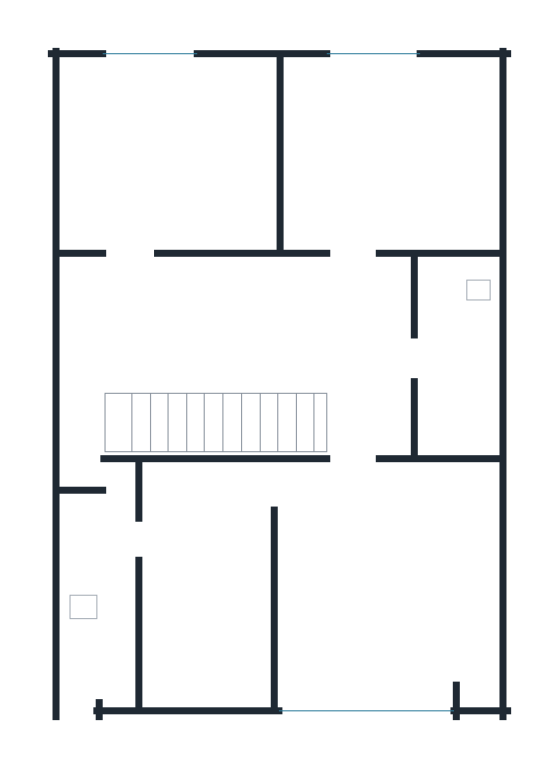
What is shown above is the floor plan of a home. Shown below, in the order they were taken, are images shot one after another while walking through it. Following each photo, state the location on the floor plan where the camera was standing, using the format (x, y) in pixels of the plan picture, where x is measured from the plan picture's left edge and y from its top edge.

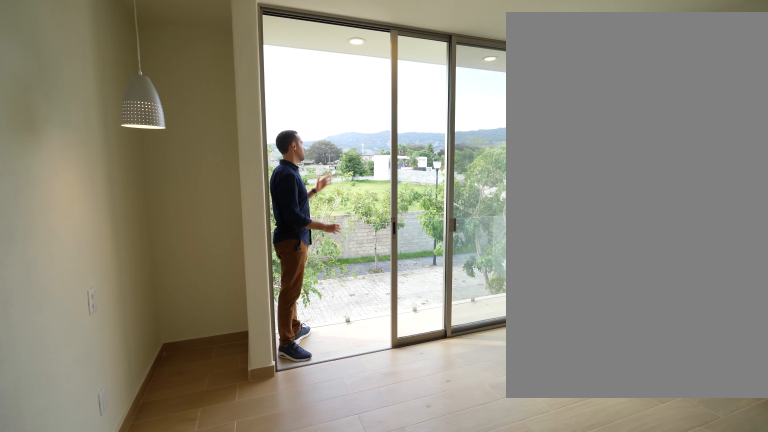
(458, 516)
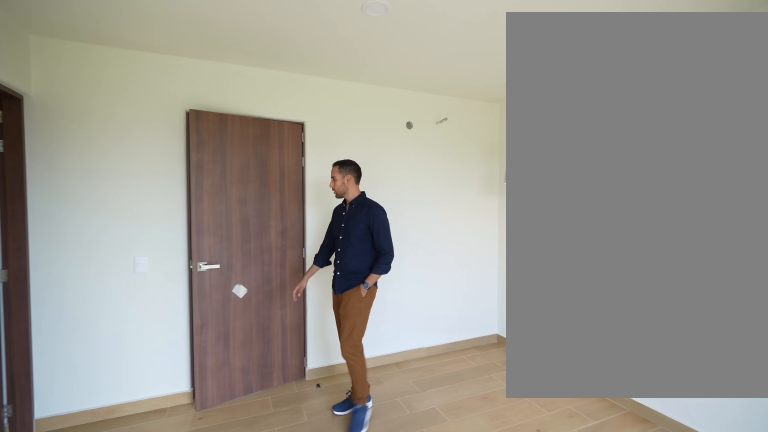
(302, 681)
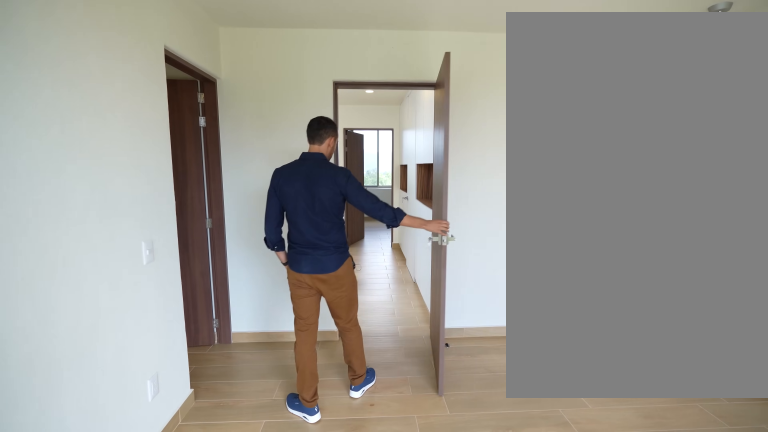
(302, 681)
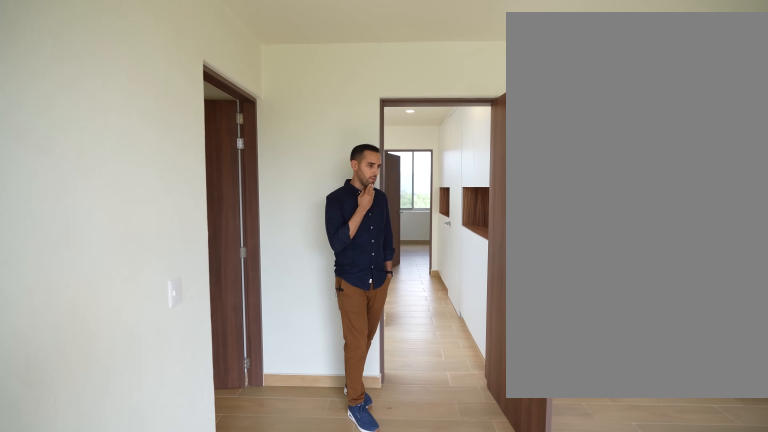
(341, 689)
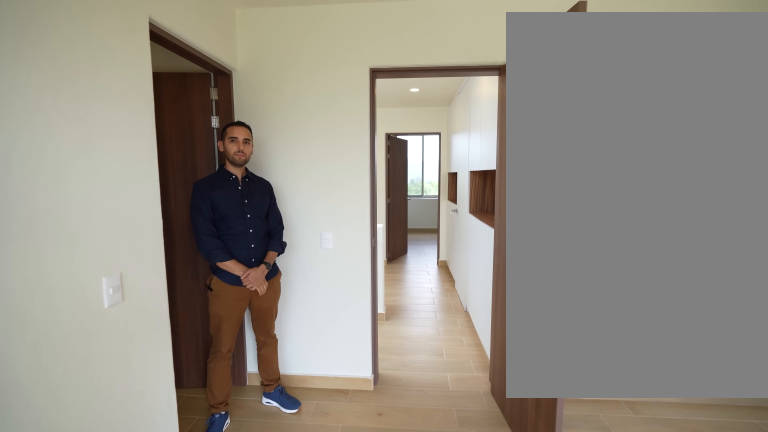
(355, 628)
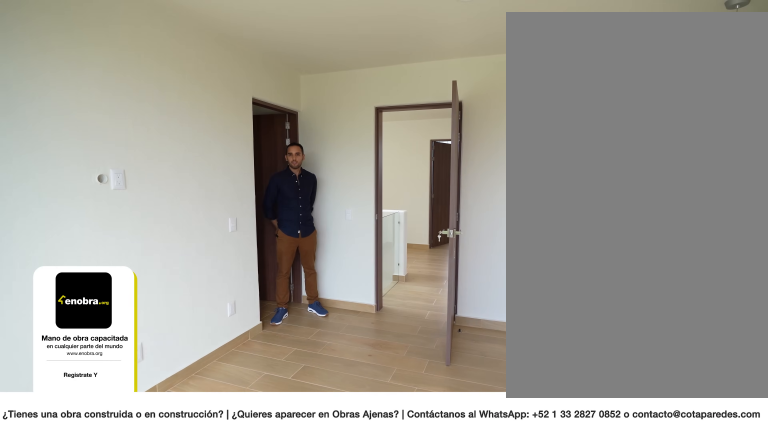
(423, 674)
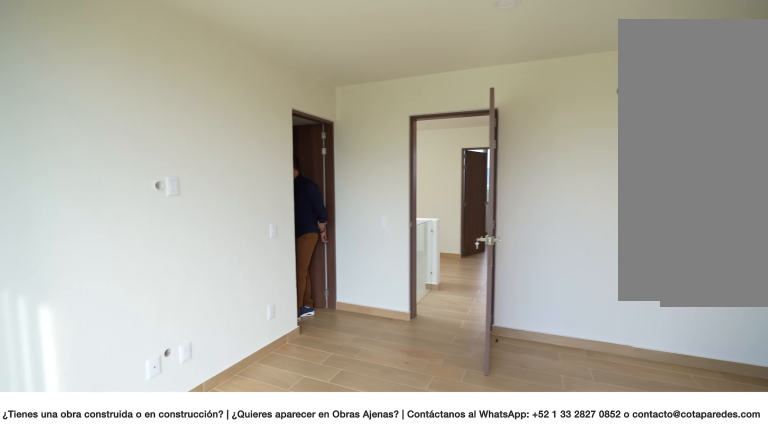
(422, 673)
